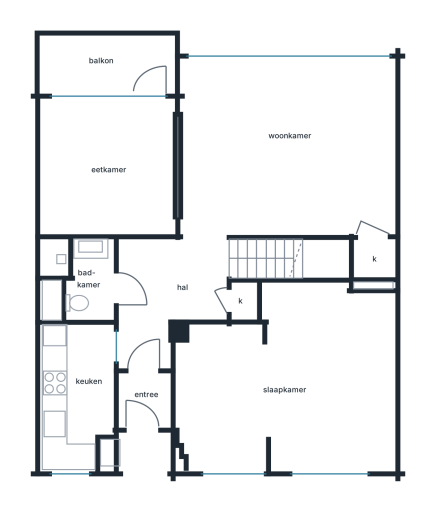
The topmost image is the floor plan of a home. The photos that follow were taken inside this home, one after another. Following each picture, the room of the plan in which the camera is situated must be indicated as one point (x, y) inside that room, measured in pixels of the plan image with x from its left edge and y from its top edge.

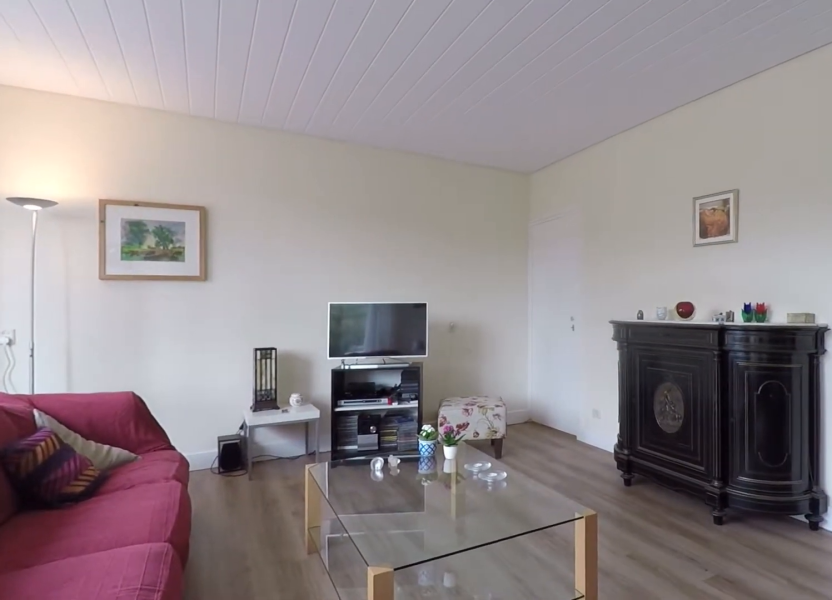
(385, 135)
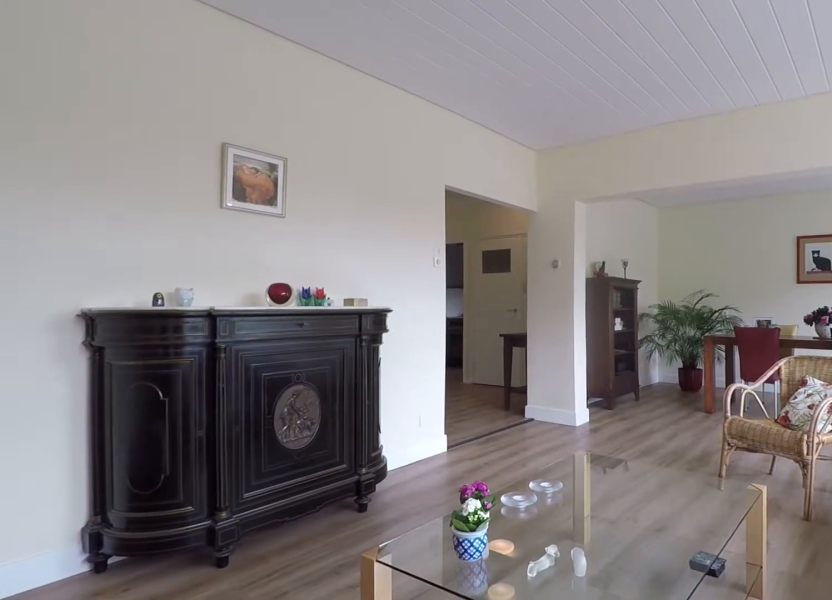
(234, 157)
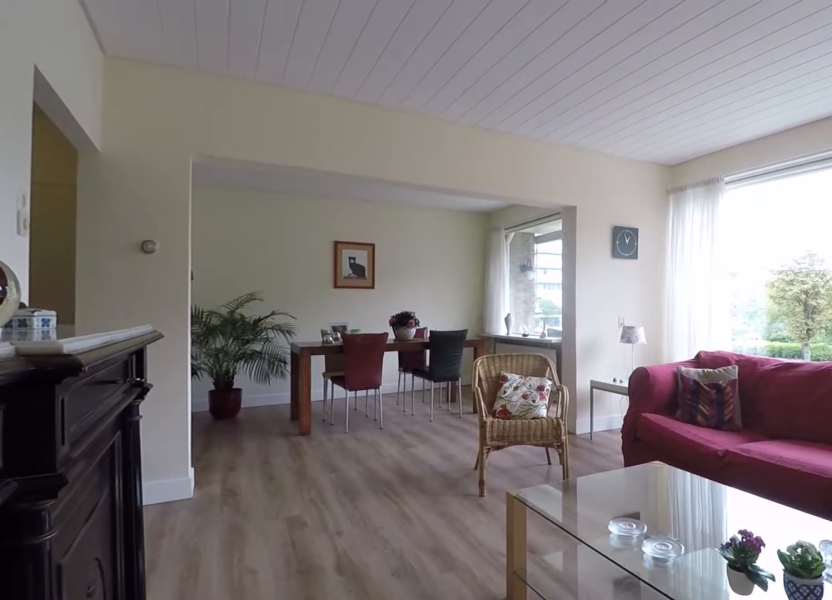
(226, 160)
